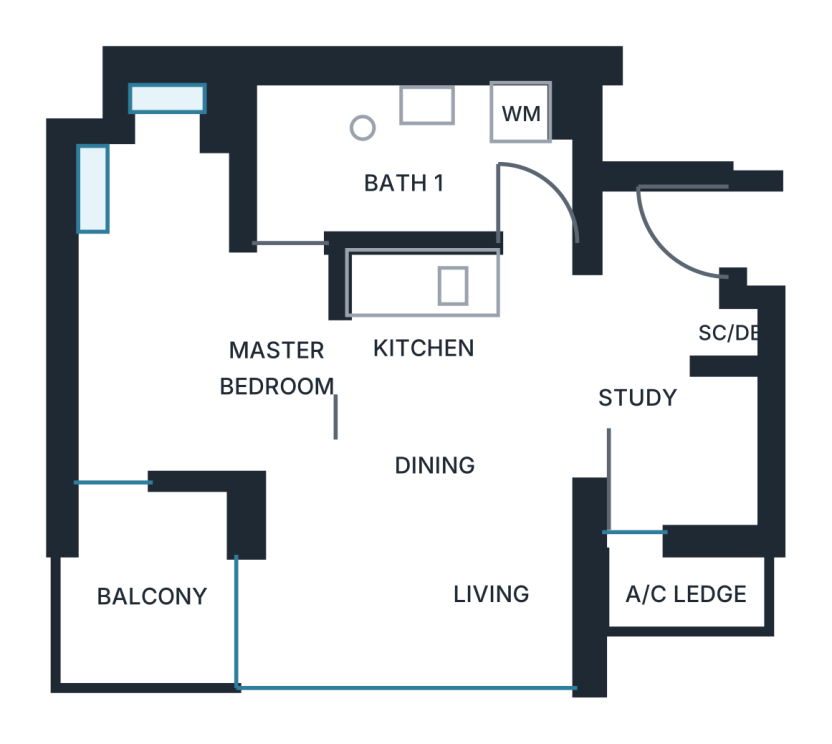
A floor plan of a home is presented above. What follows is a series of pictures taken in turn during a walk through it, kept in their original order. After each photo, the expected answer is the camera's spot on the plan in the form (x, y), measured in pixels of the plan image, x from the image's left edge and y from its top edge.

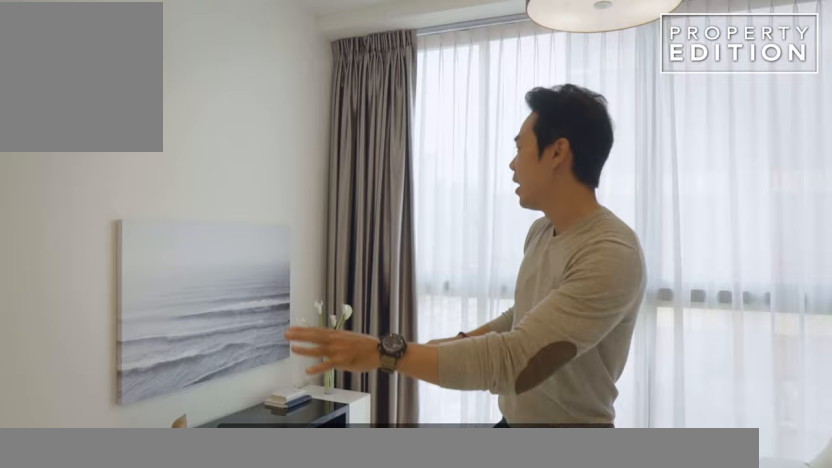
(394, 577)
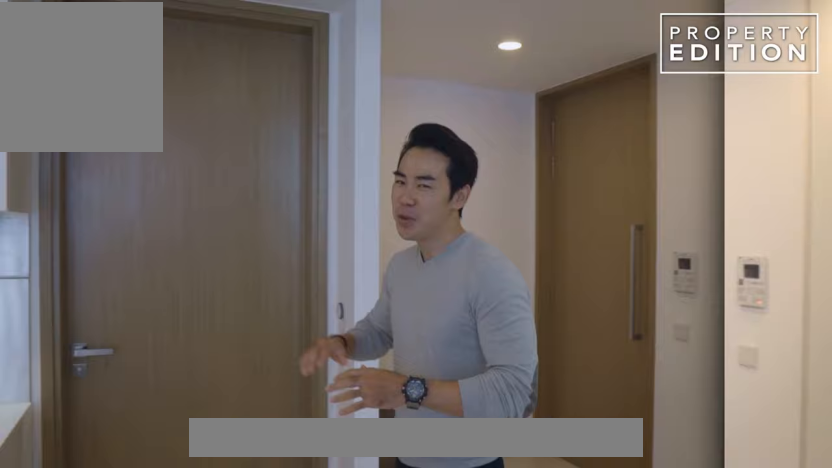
(486, 351)
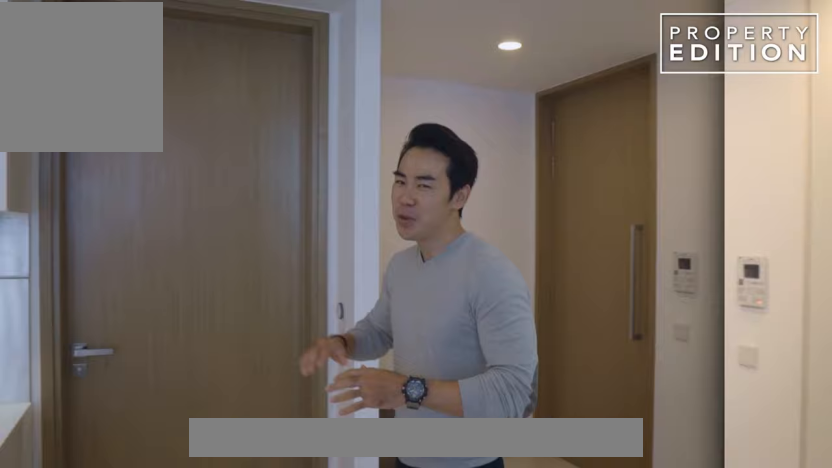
(486, 351)
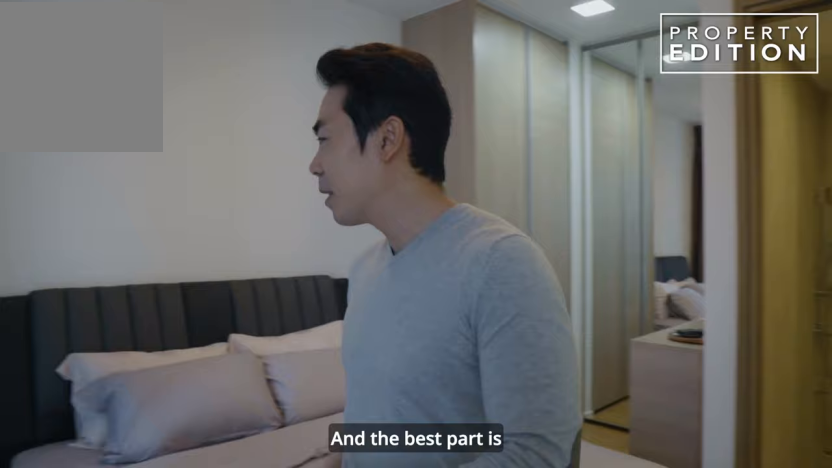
(168, 374)
